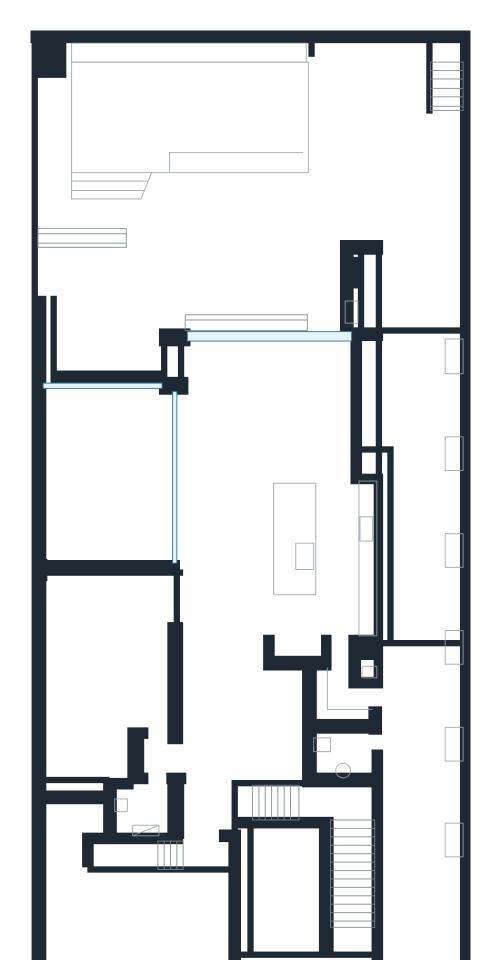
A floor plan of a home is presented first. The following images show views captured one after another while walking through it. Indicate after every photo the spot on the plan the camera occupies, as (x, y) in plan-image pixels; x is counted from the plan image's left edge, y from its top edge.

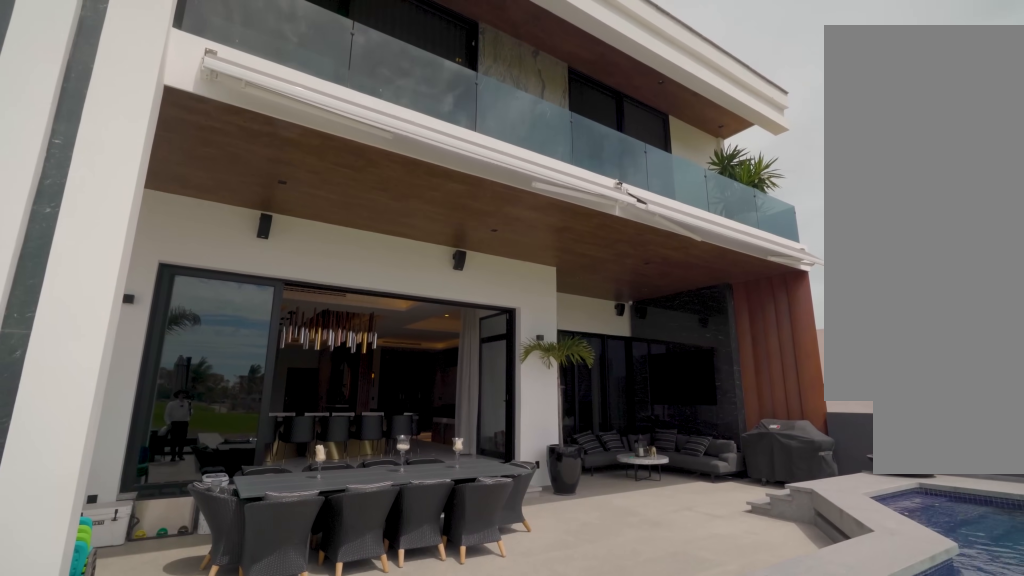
(339, 156)
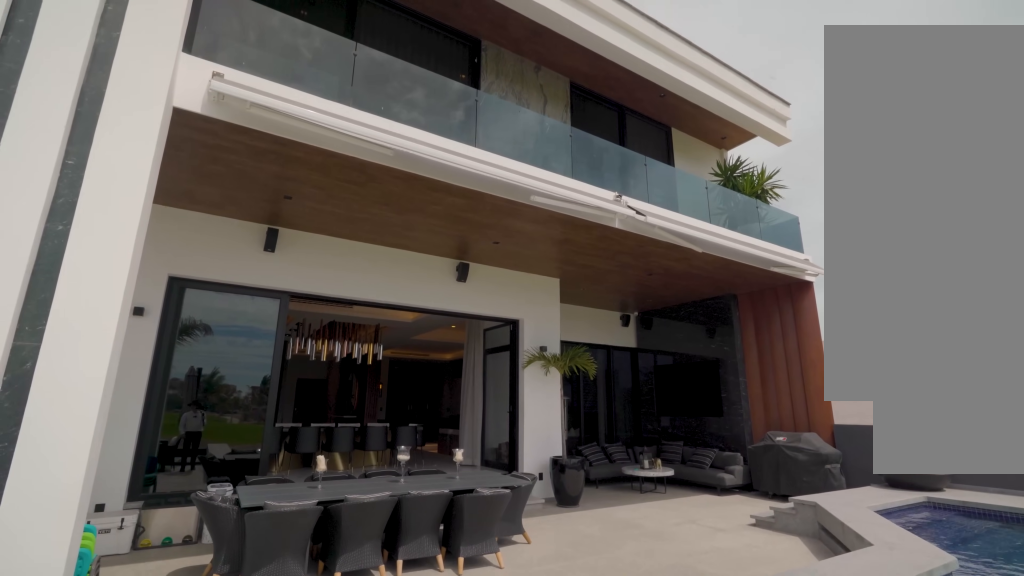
(339, 156)
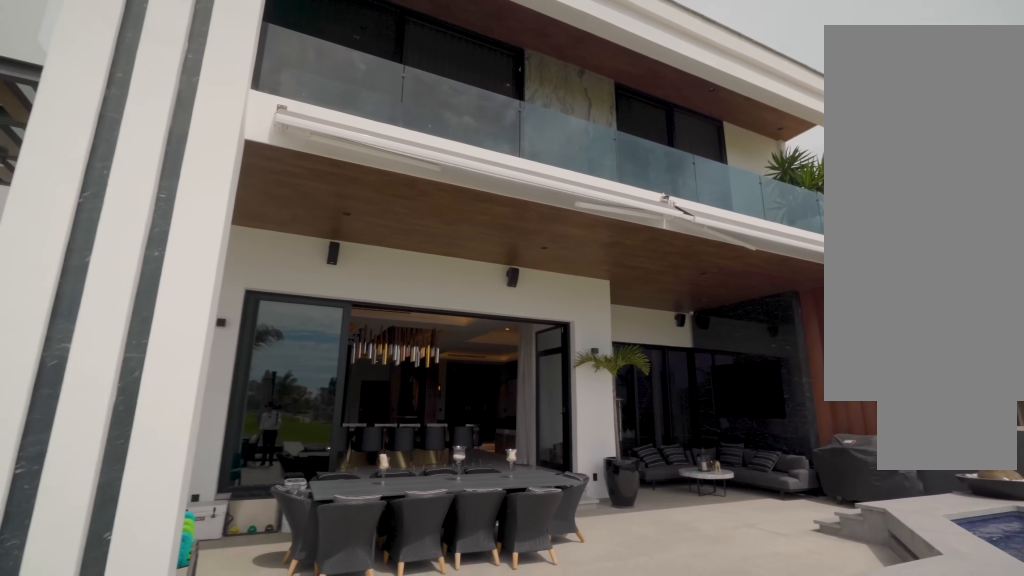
(340, 156)
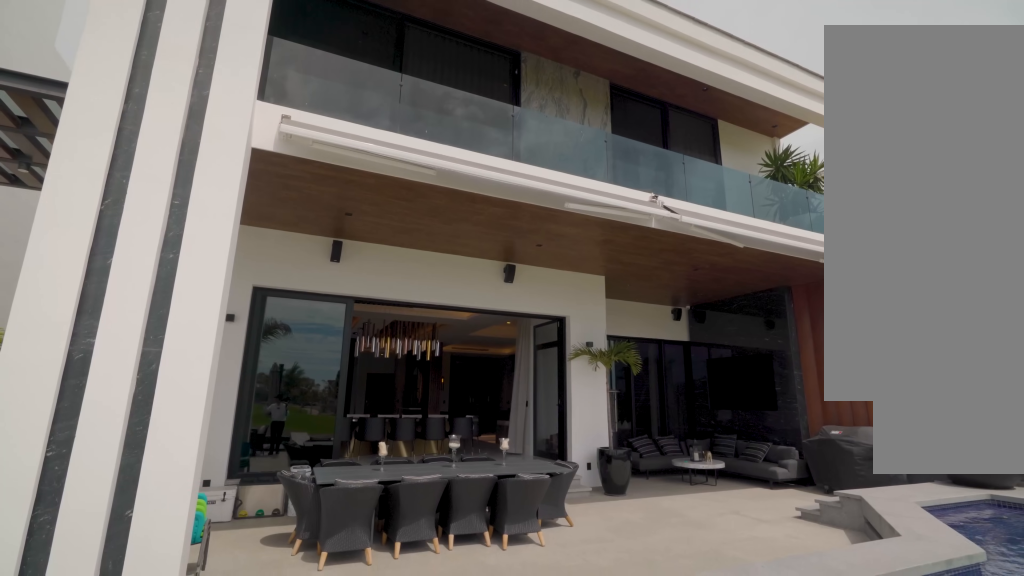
(340, 156)
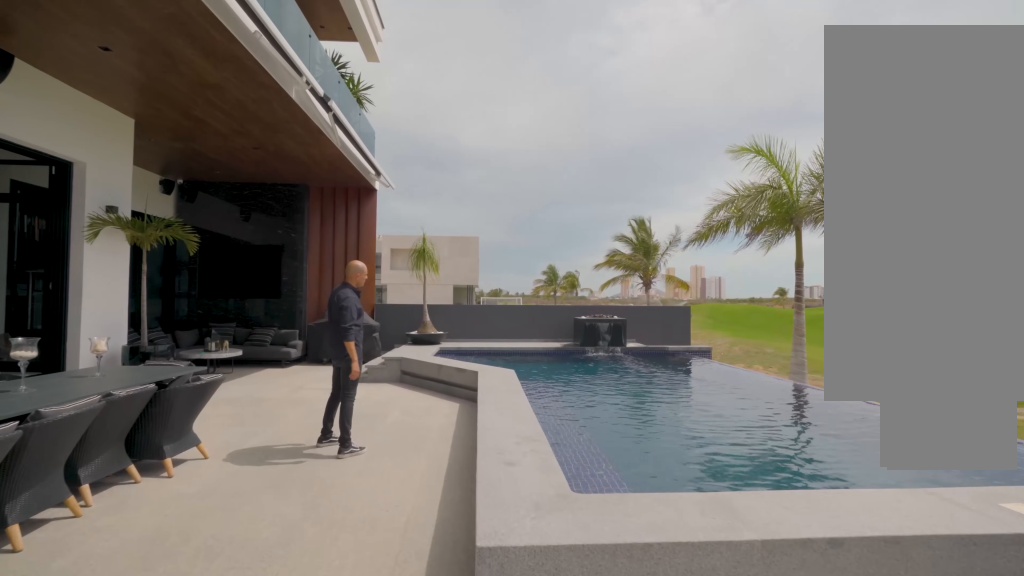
(250, 207)
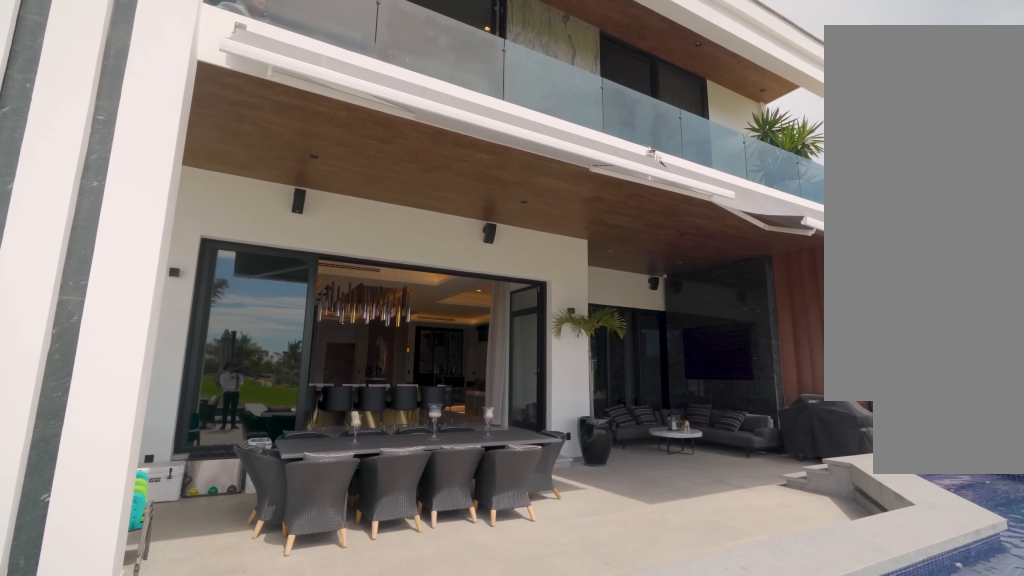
(327, 247)
